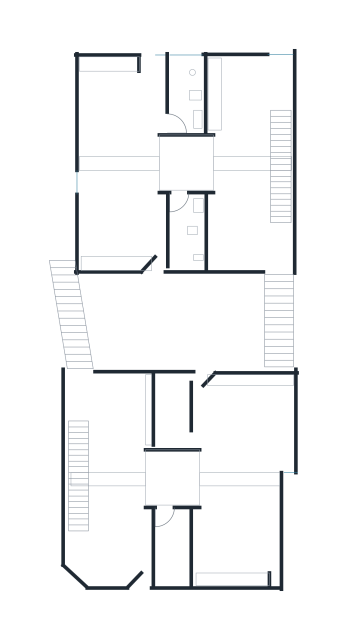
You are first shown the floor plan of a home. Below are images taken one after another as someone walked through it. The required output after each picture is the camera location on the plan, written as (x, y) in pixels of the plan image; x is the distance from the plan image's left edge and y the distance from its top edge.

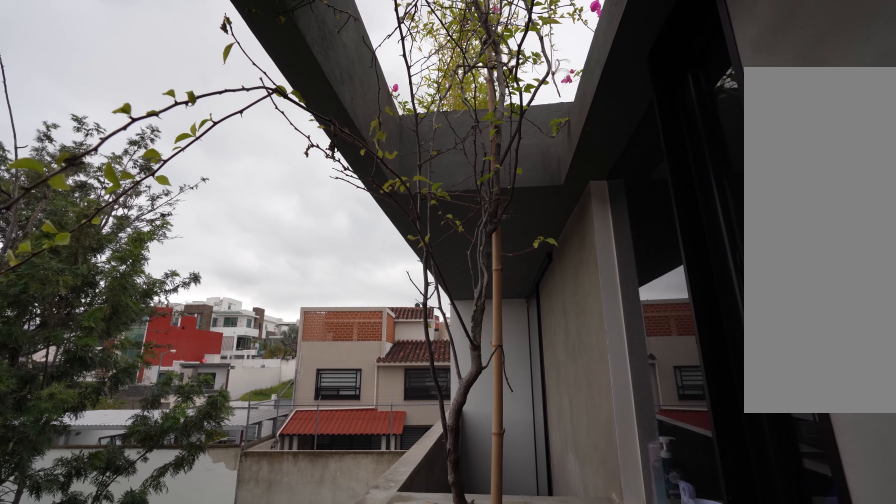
(145, 52)
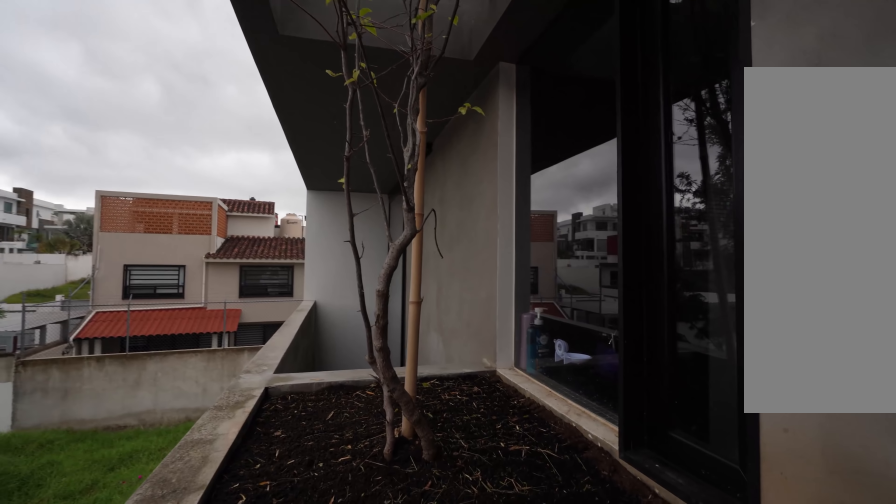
(145, 52)
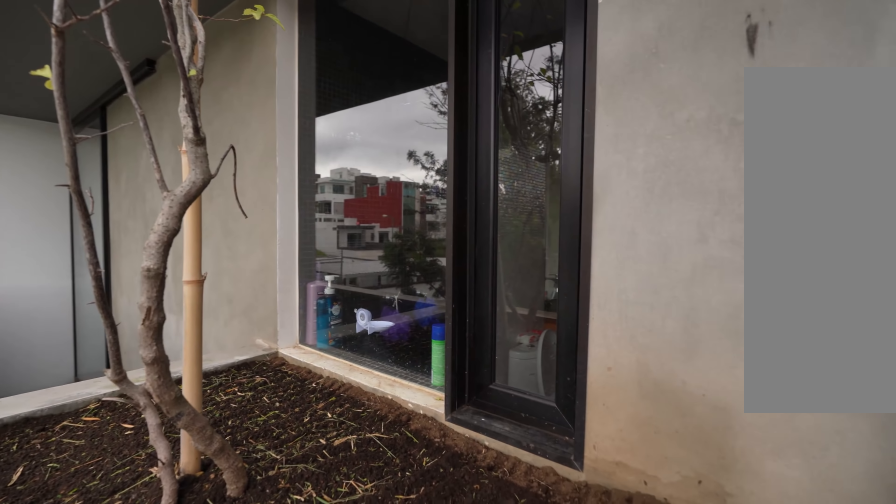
(142, 52)
